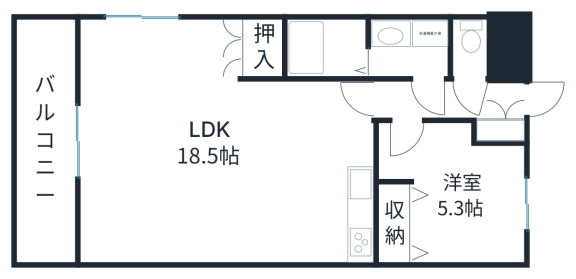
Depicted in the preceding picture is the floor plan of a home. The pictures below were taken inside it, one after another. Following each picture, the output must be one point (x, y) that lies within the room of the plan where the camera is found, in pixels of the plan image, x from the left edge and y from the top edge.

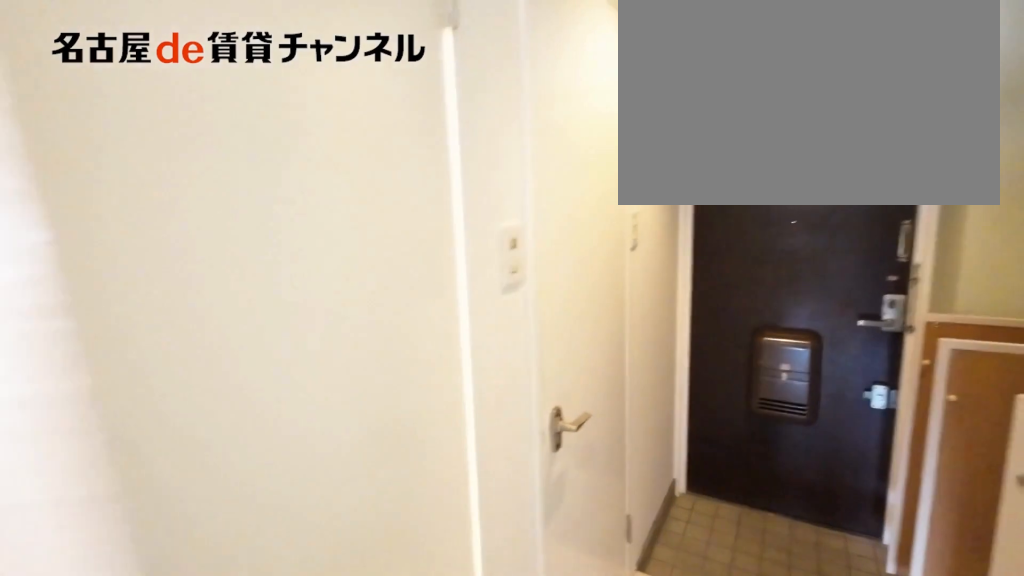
(428, 99)
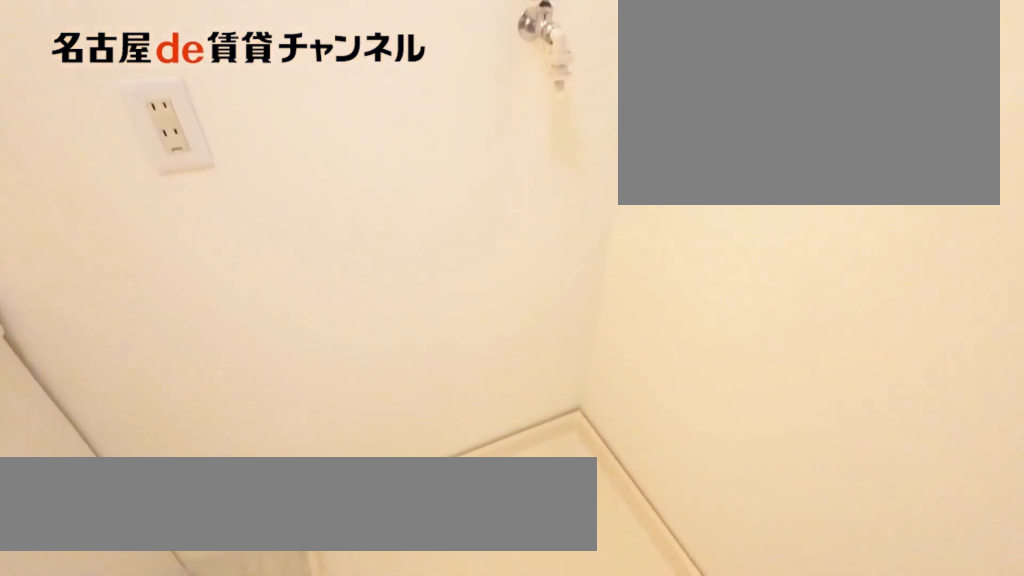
(409, 47)
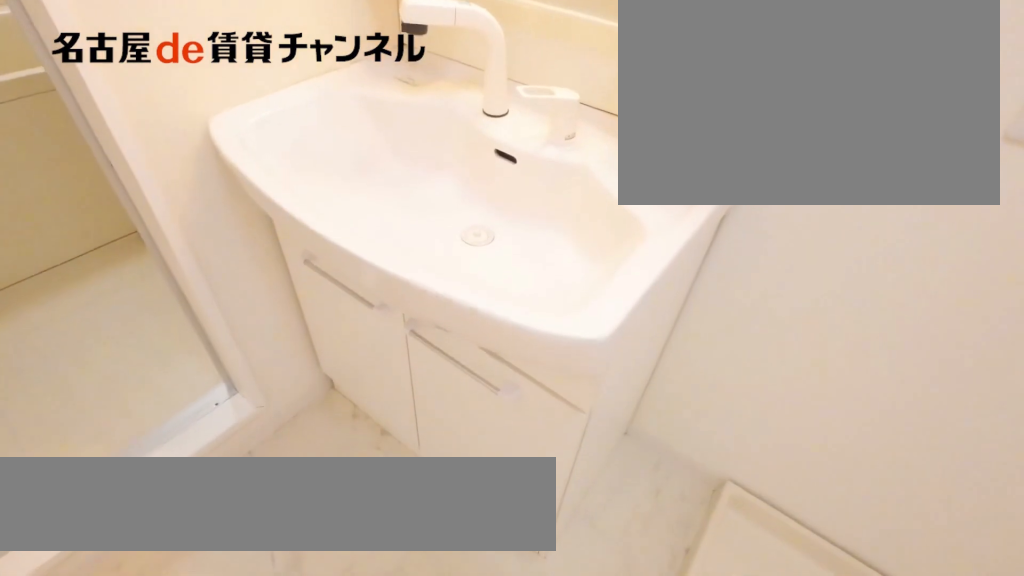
(409, 47)
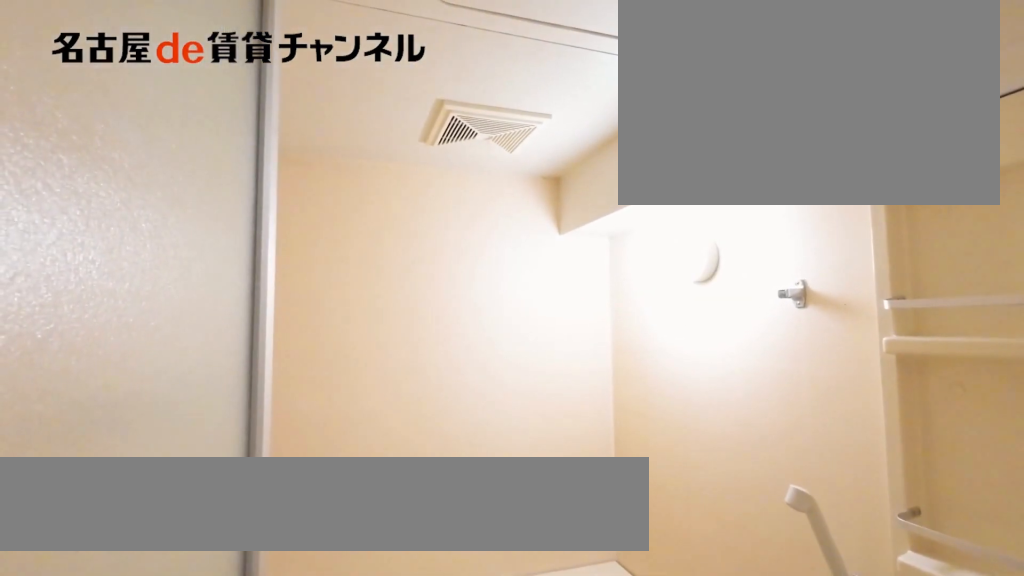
(327, 48)
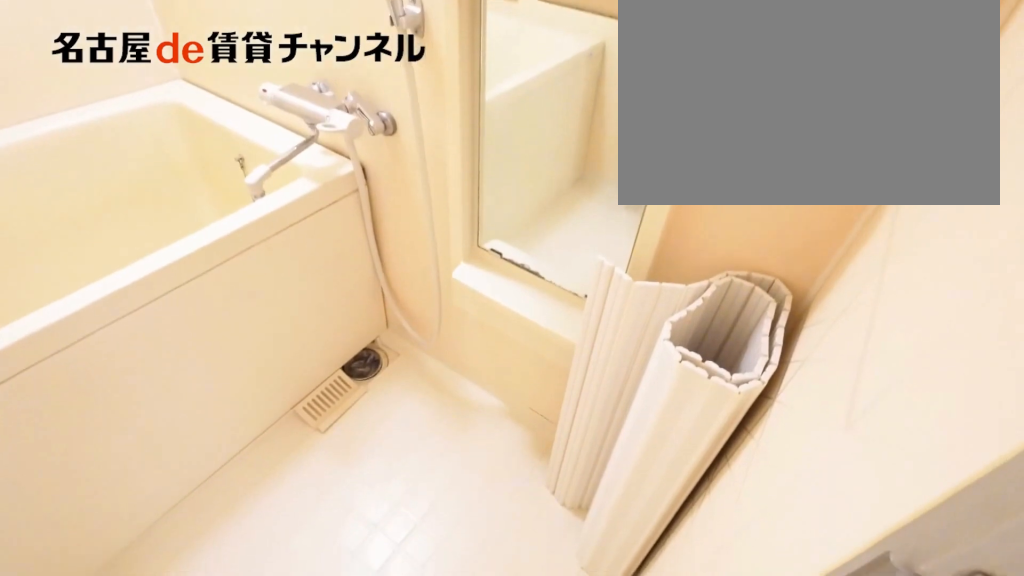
(327, 48)
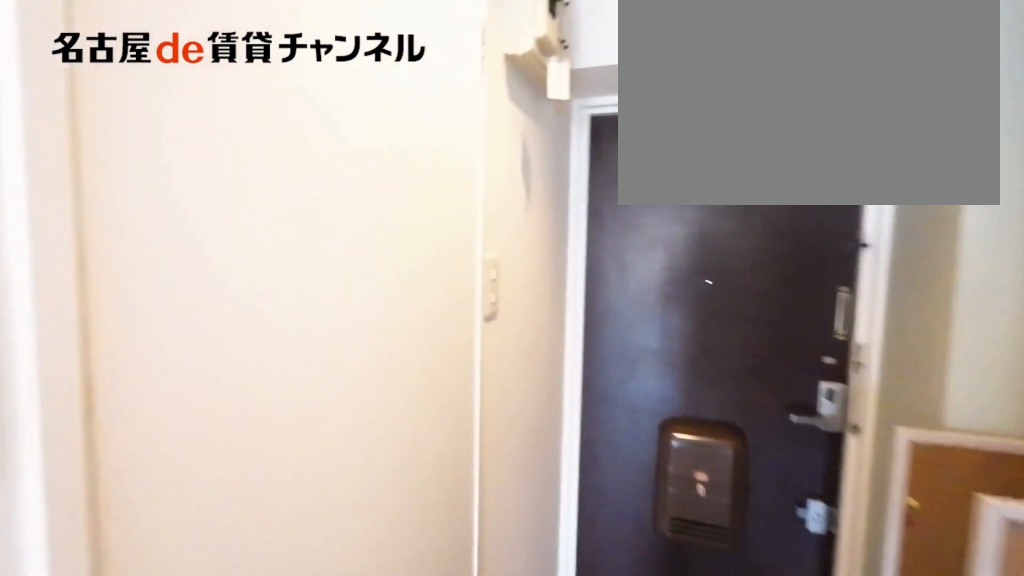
(432, 99)
